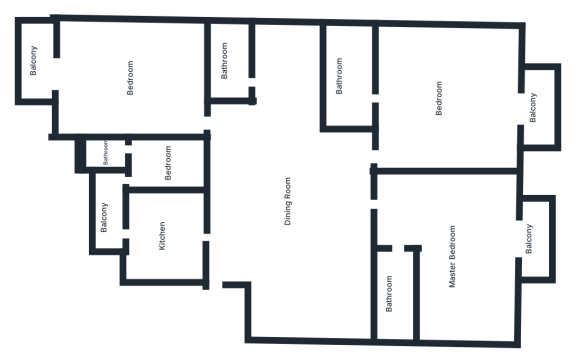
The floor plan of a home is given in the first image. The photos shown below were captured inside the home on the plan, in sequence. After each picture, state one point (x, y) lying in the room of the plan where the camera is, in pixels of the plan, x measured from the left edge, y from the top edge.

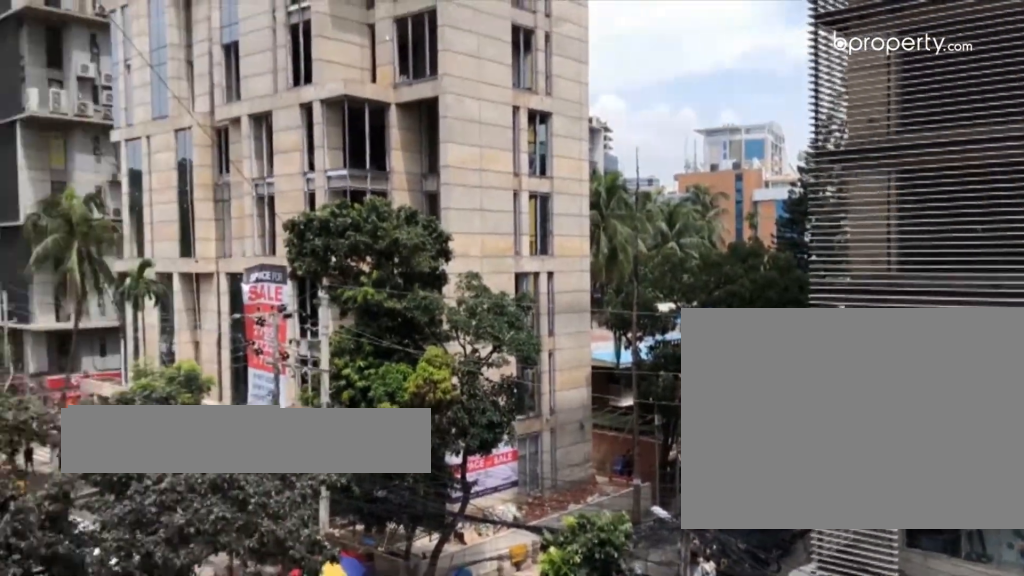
(538, 95)
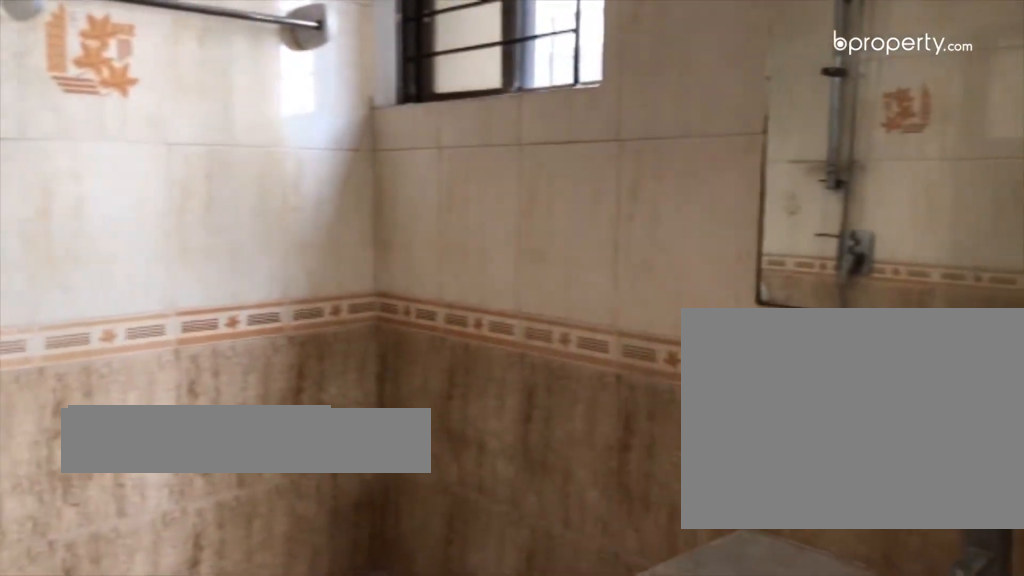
(352, 76)
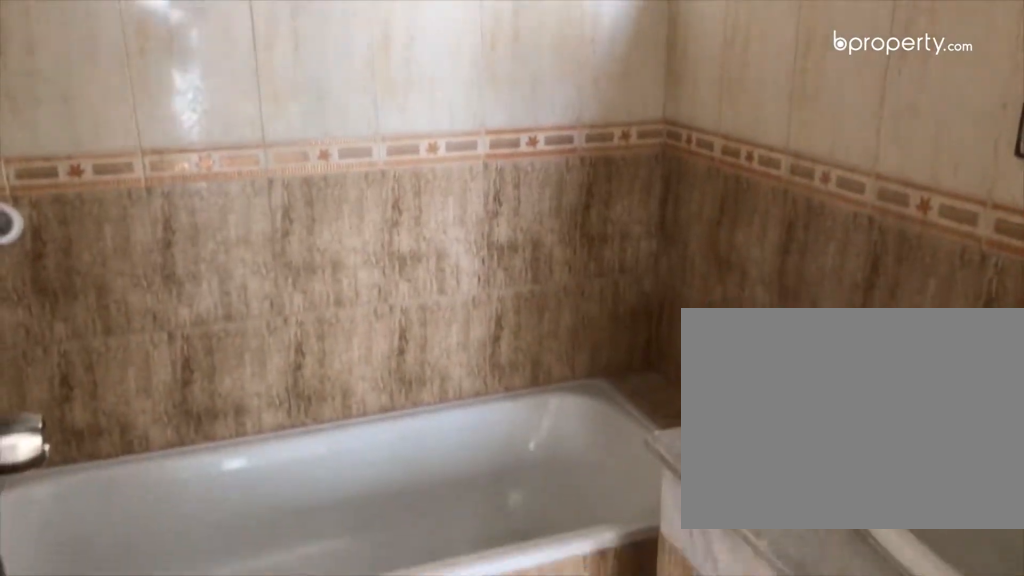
(352, 76)
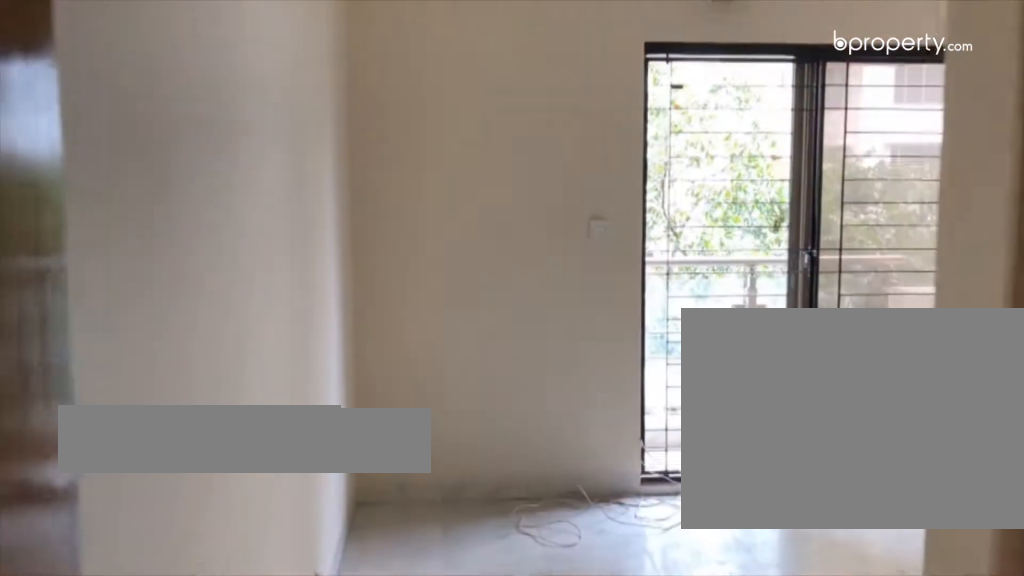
(381, 212)
